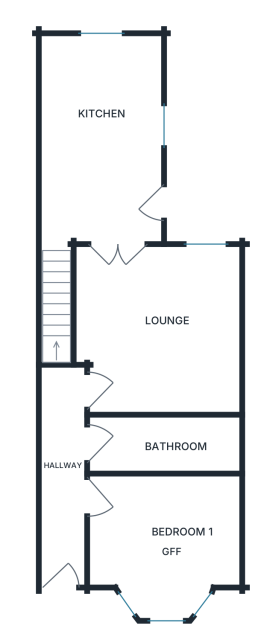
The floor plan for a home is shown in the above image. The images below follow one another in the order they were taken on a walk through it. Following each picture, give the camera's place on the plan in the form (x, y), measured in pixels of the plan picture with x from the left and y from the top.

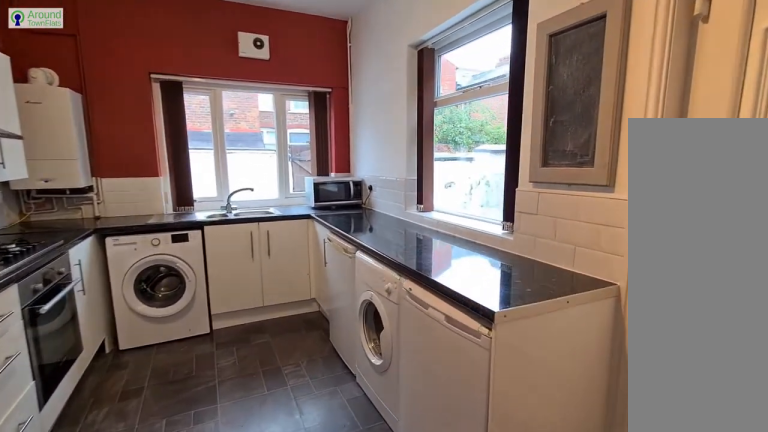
(125, 196)
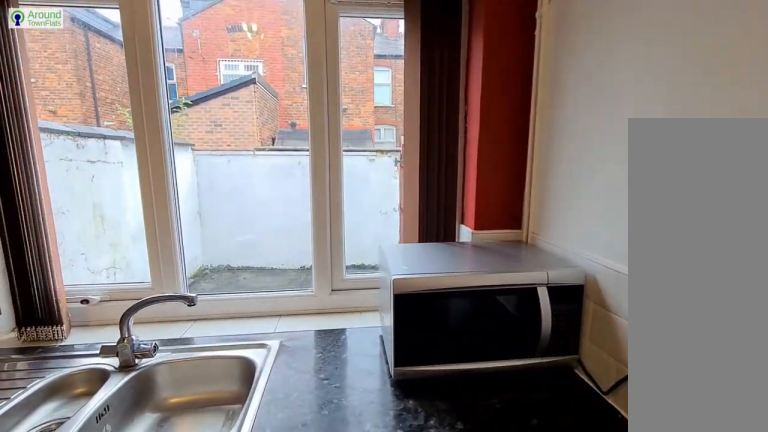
(133, 92)
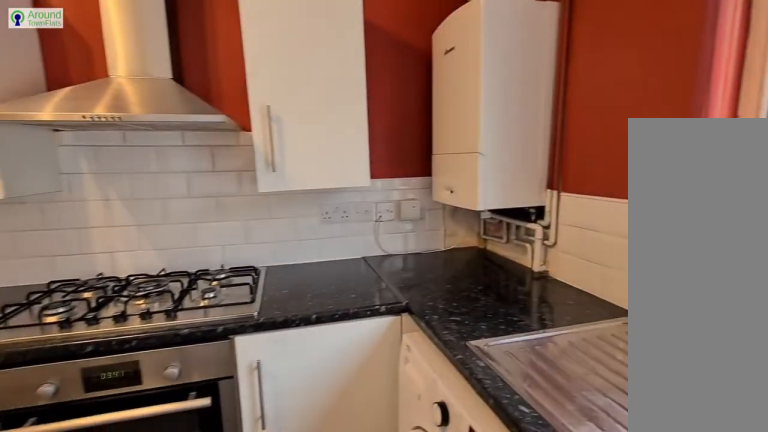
(100, 113)
